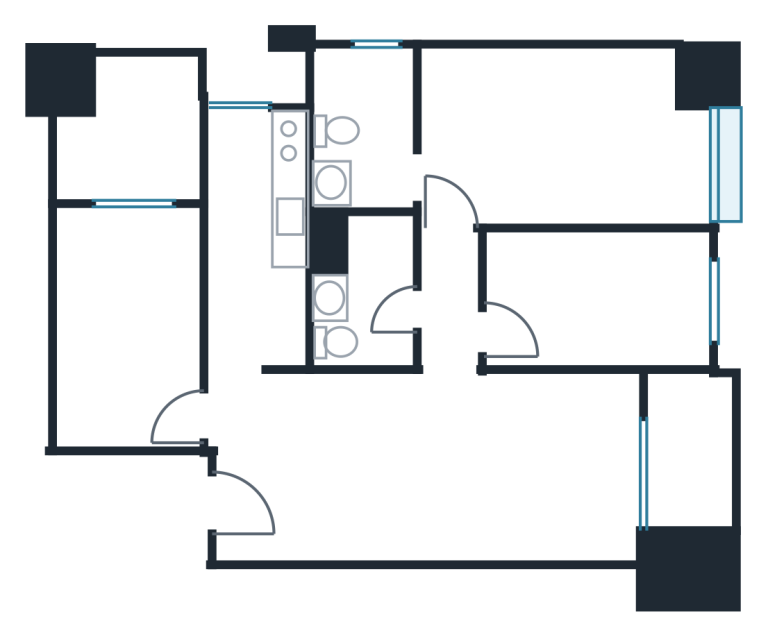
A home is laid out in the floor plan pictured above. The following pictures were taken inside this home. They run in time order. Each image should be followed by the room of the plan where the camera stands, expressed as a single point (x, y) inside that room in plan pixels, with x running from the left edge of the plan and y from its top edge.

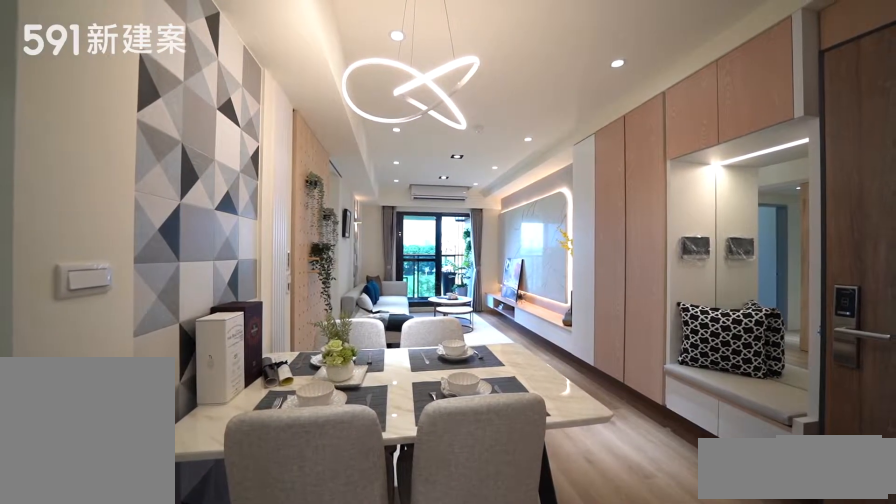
(344, 468)
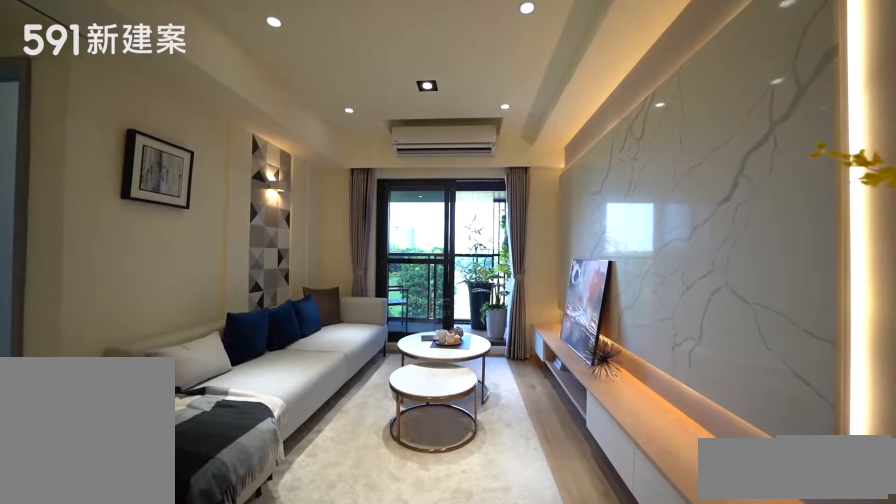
(540, 469)
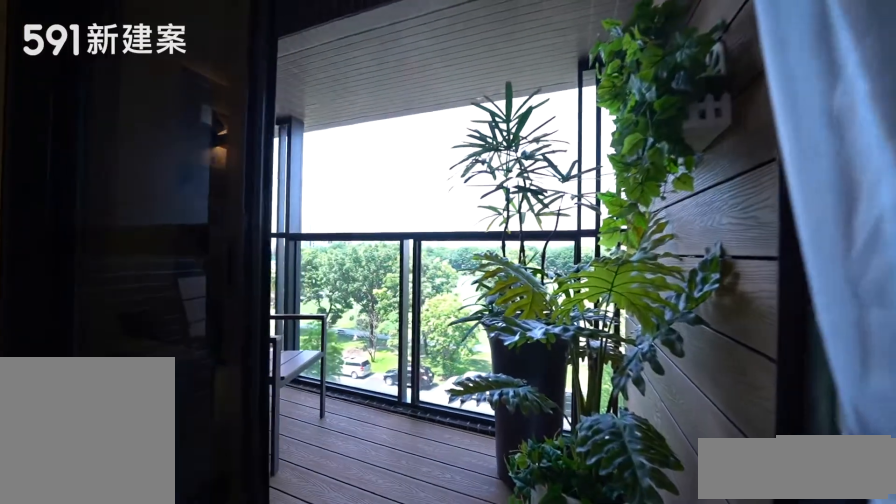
(693, 447)
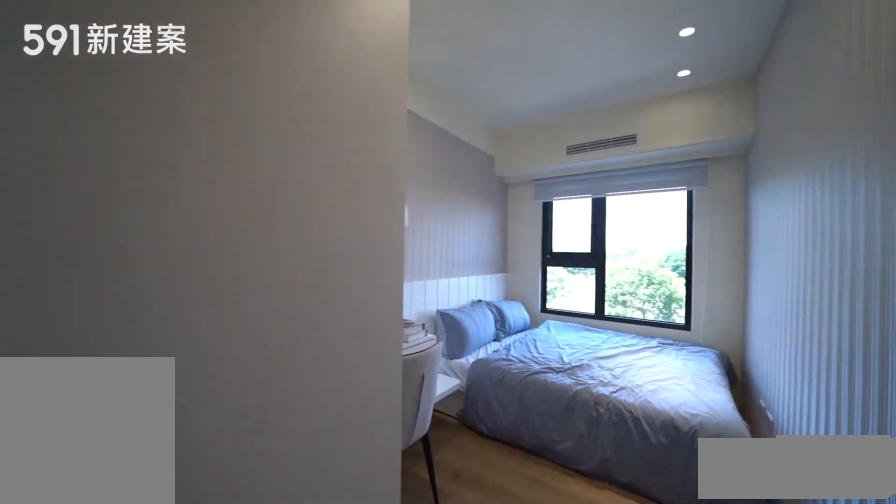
(604, 295)
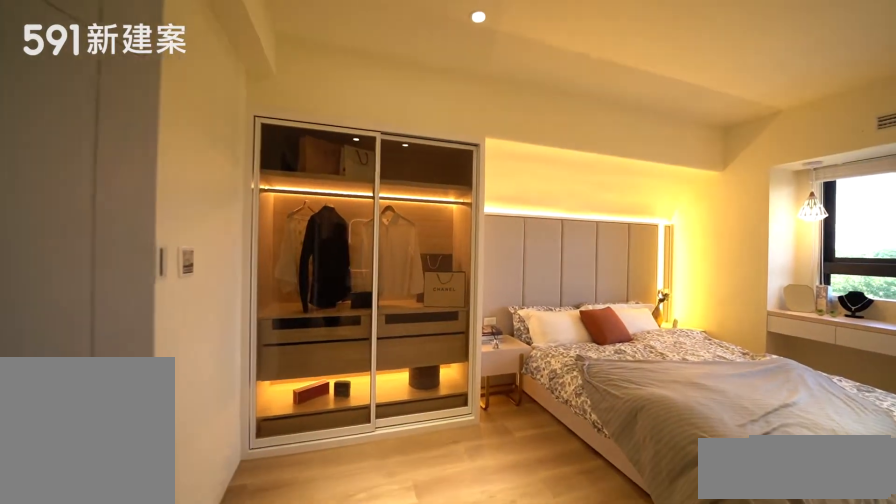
(574, 137)
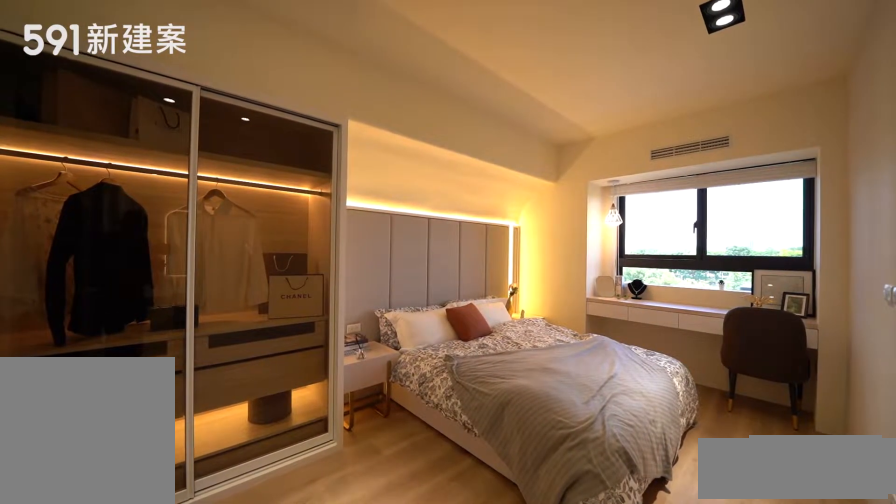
(574, 137)
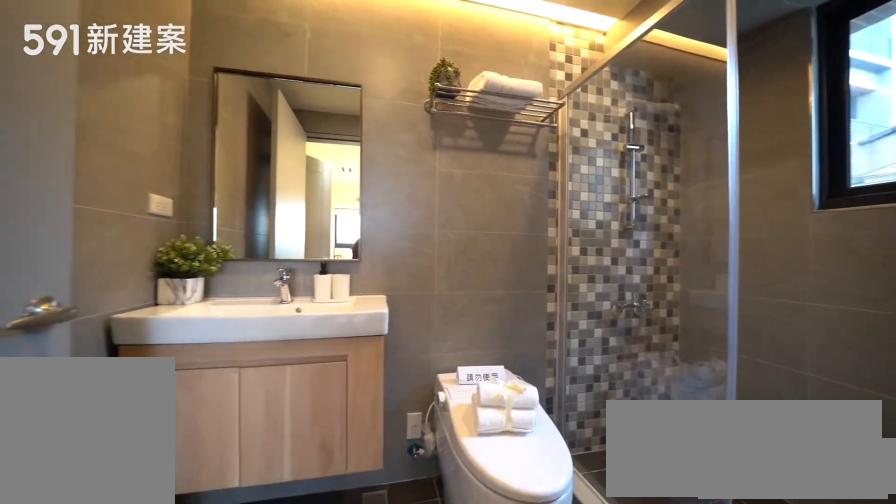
(364, 120)
